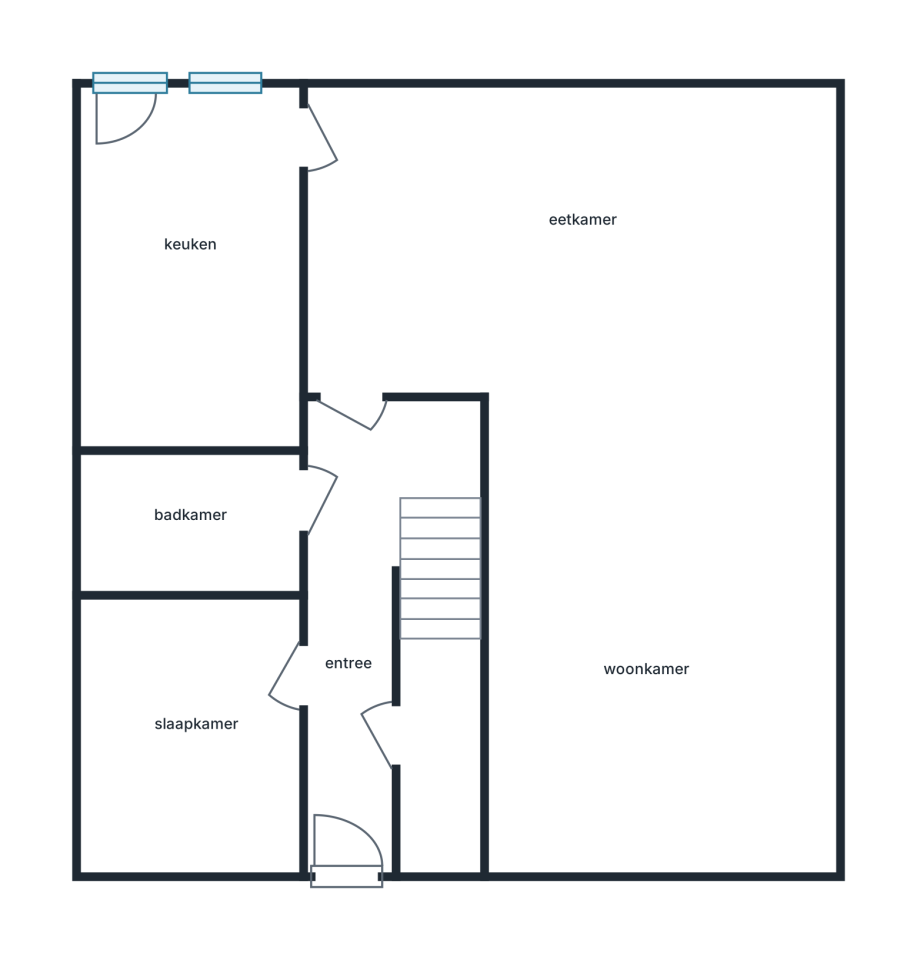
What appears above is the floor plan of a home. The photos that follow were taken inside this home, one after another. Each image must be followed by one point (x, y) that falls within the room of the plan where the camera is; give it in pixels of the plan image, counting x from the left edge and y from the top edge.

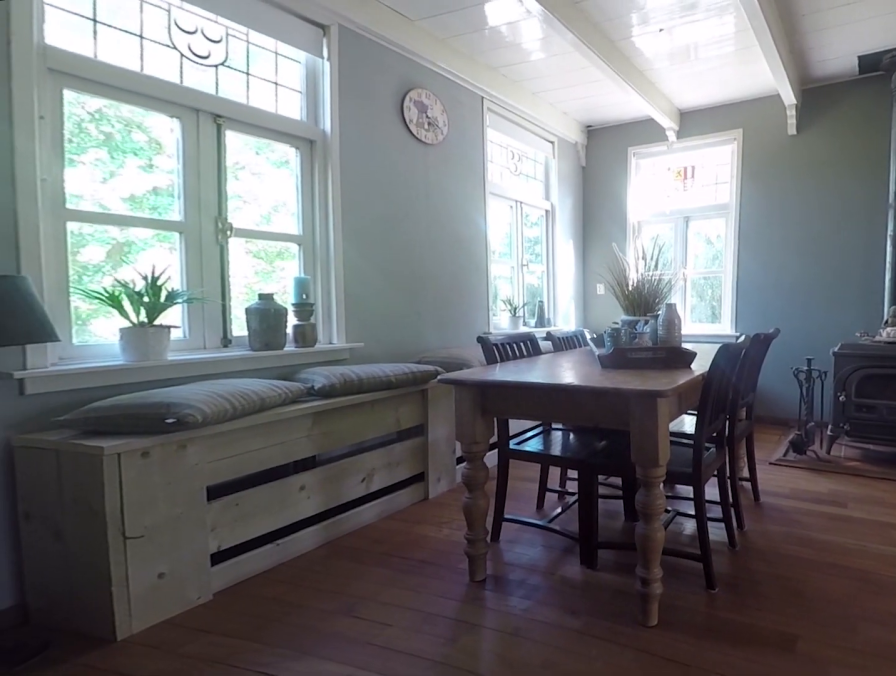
(820, 178)
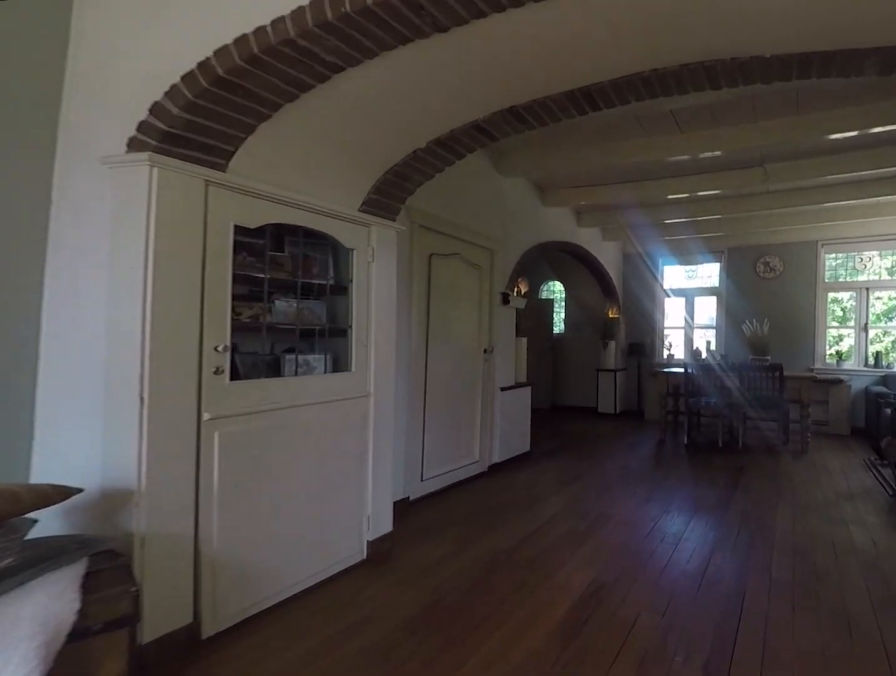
(820, 180)
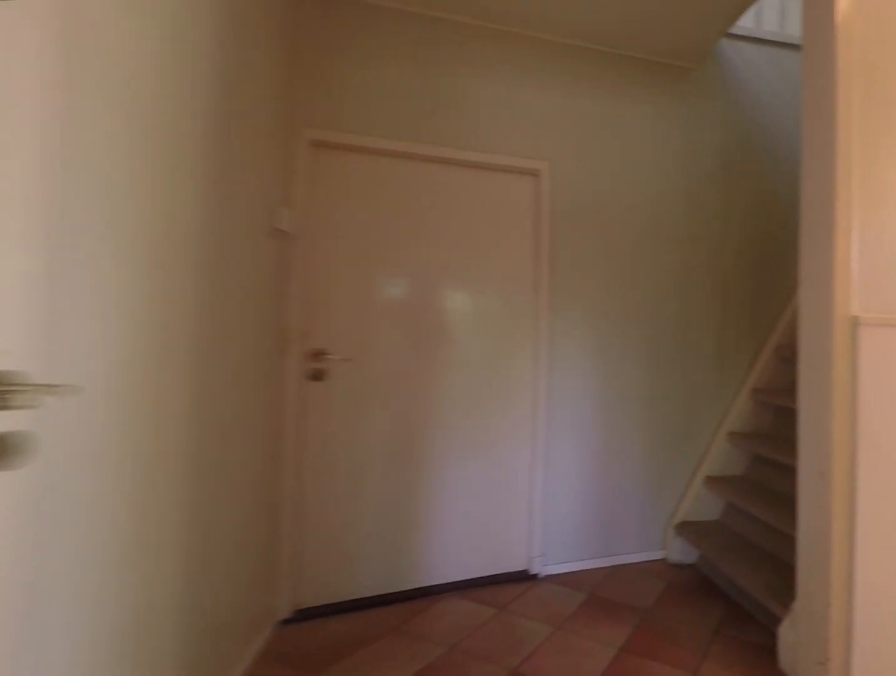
(365, 603)
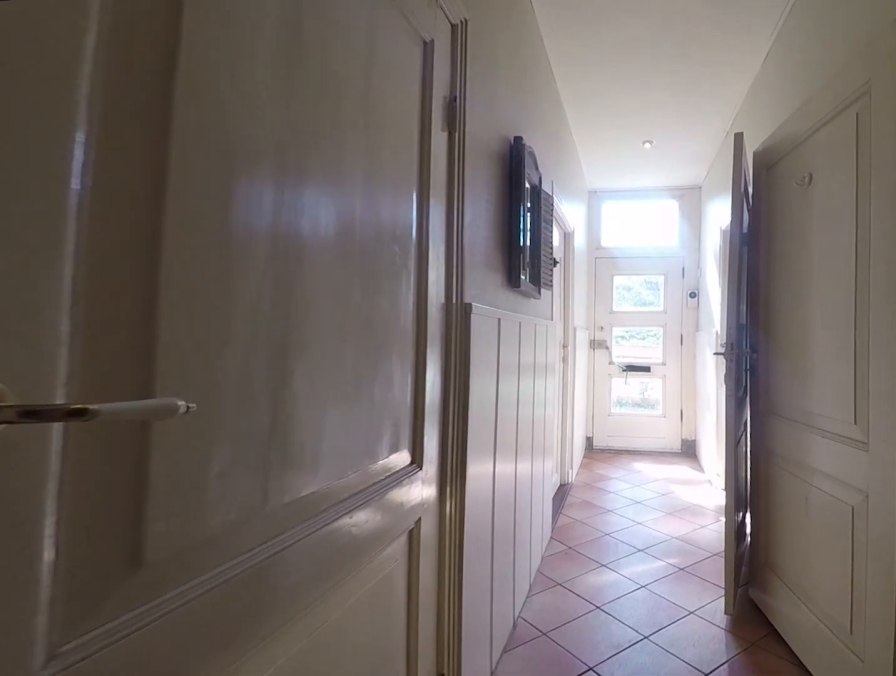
(365, 603)
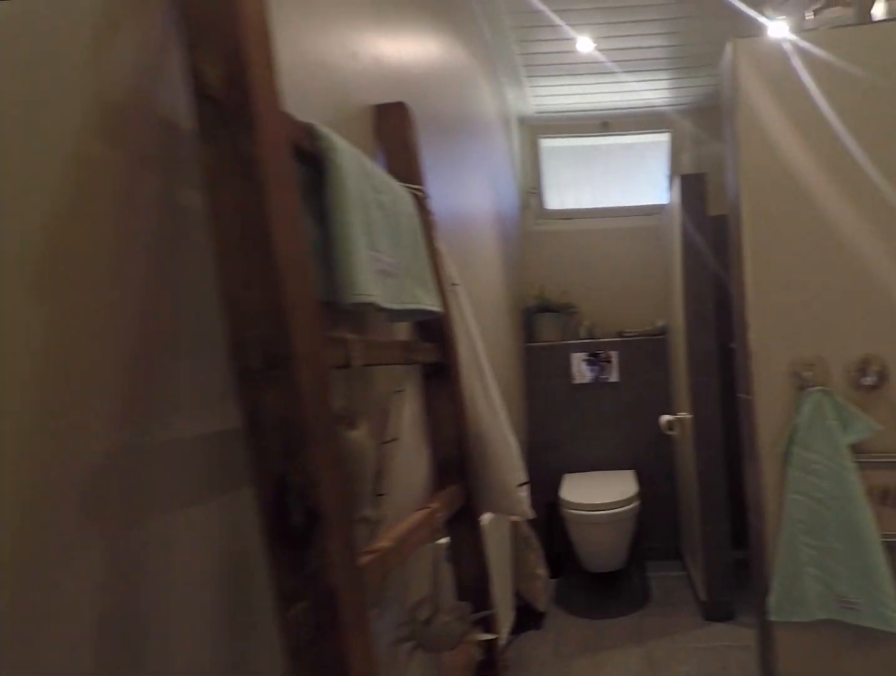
(192, 523)
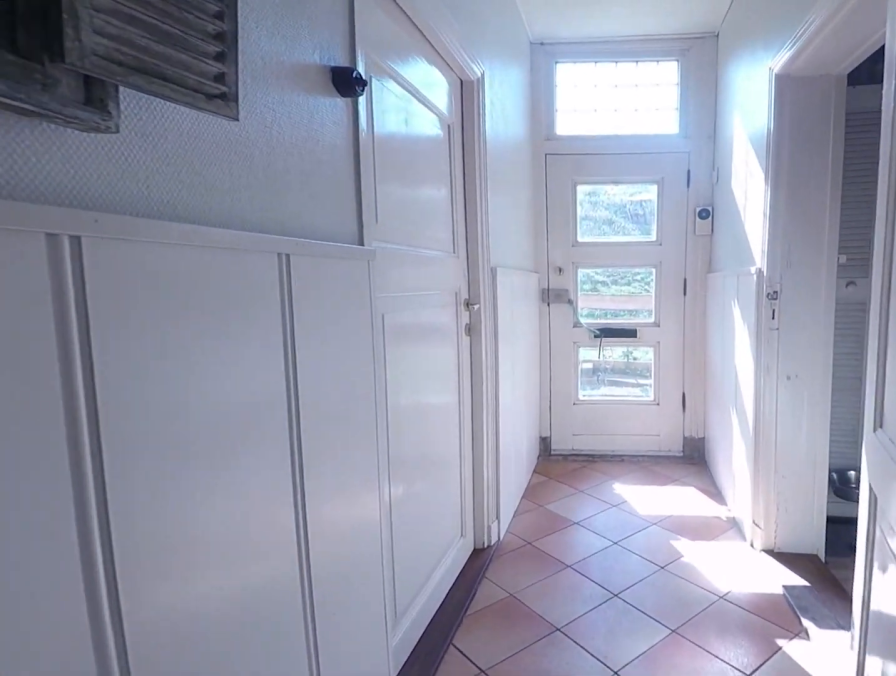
(364, 604)
